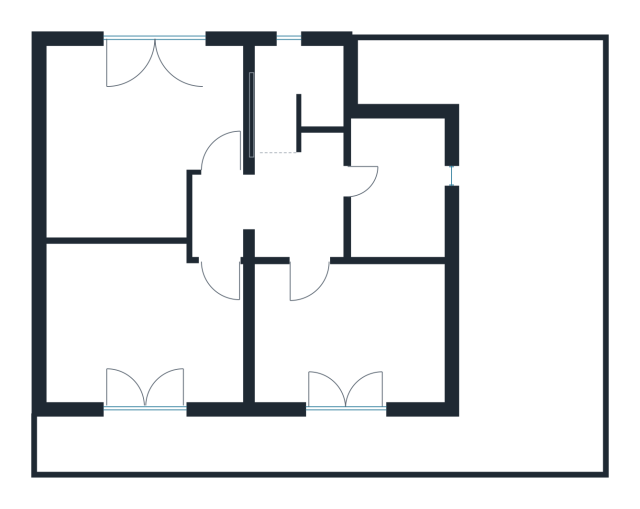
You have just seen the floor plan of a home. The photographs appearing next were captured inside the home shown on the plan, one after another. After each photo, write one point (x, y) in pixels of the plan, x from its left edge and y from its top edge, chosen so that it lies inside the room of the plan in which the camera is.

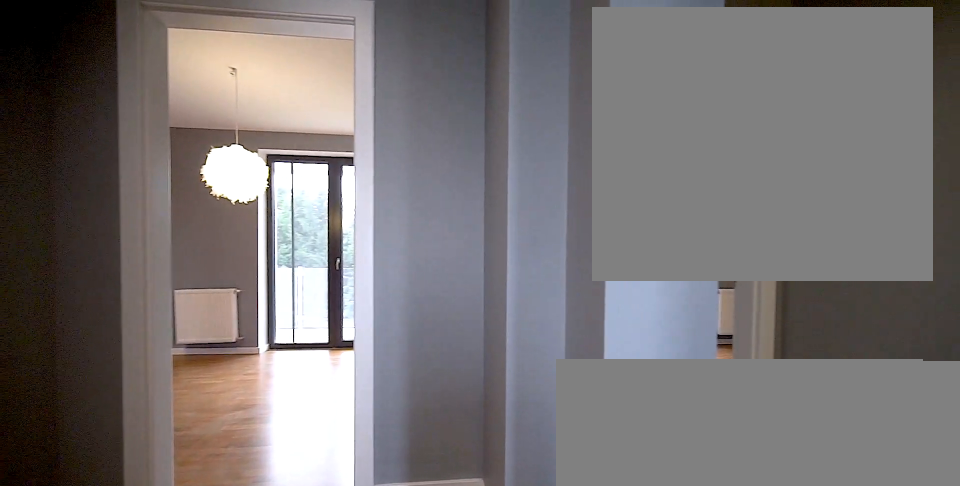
(287, 201)
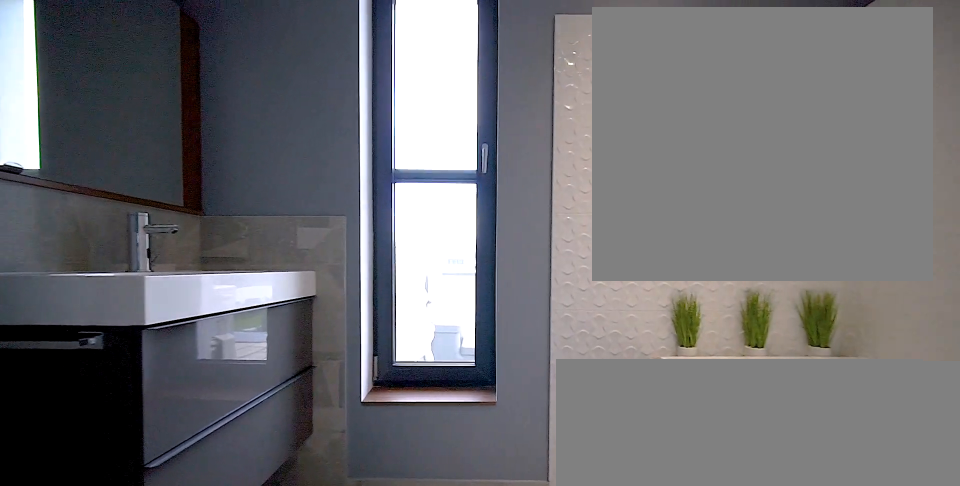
(402, 193)
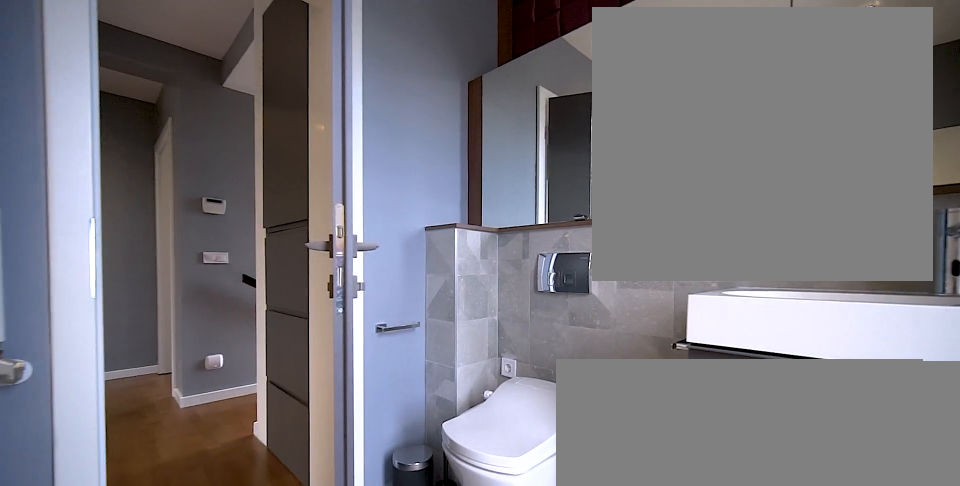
(402, 193)
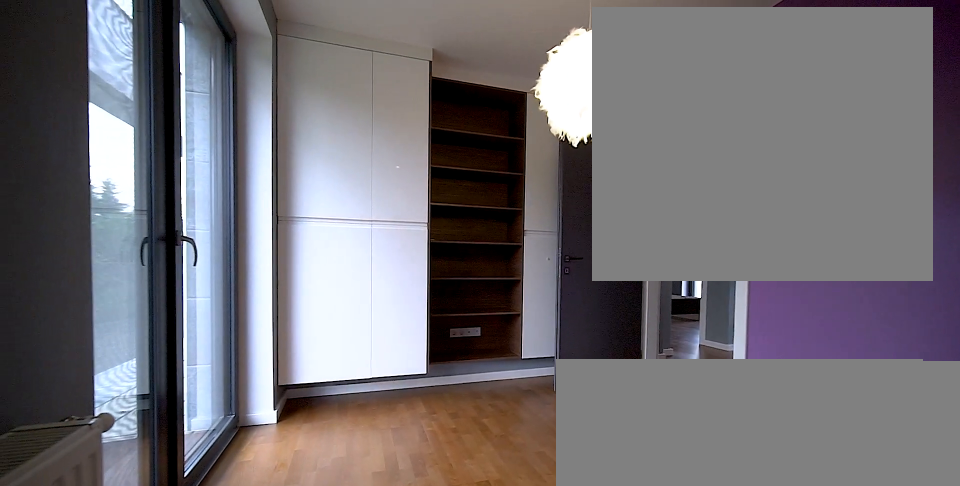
(347, 331)
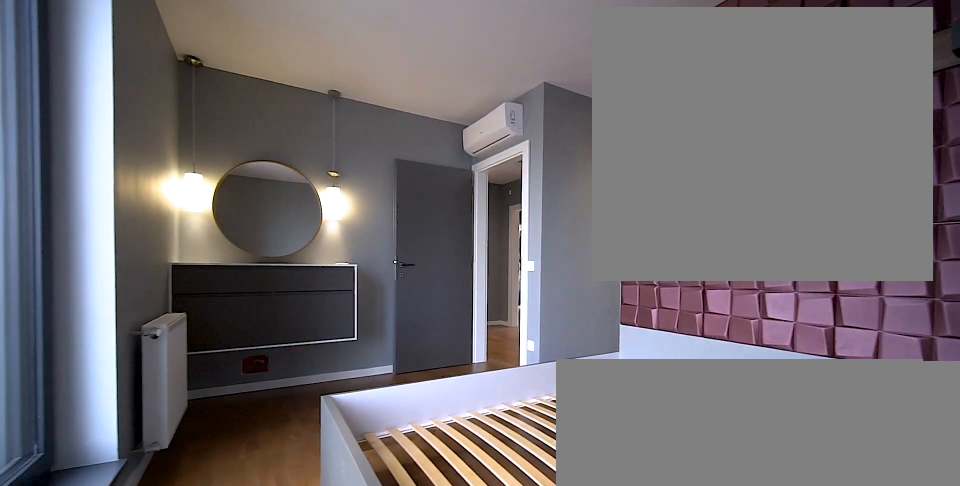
(143, 135)
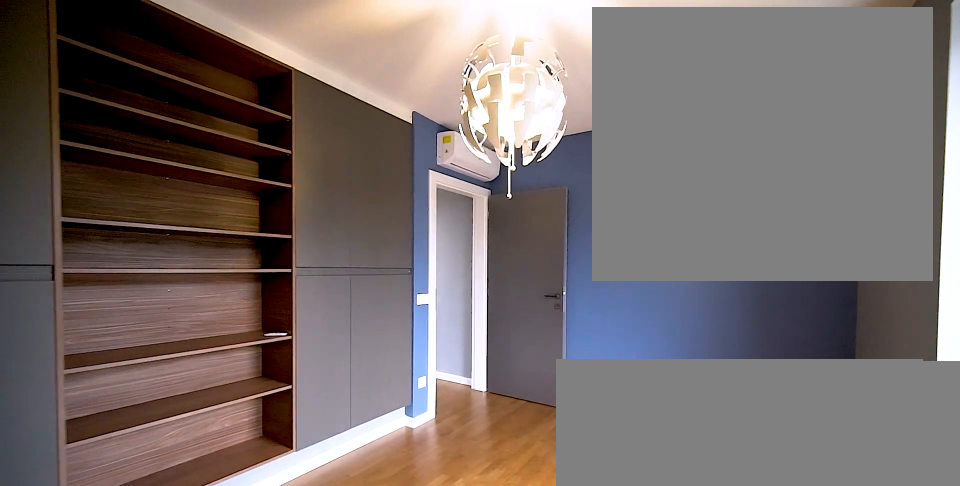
(154, 322)
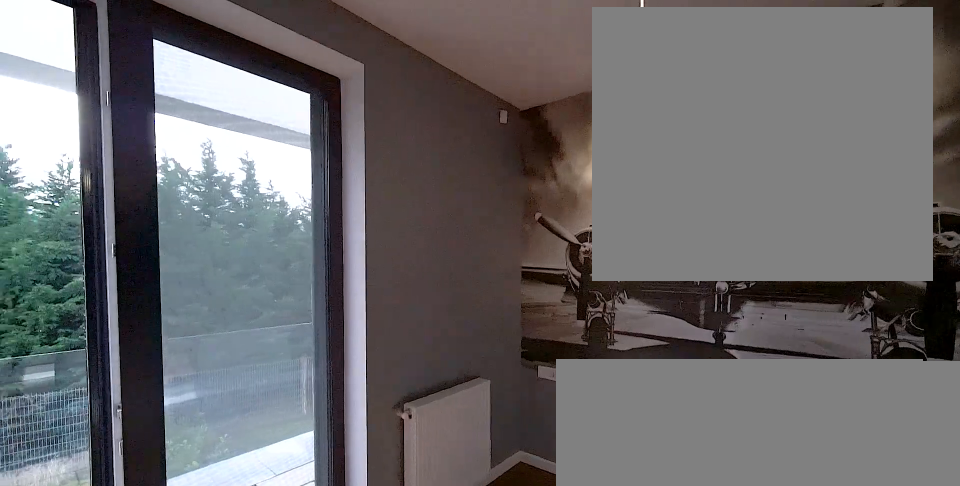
(154, 322)
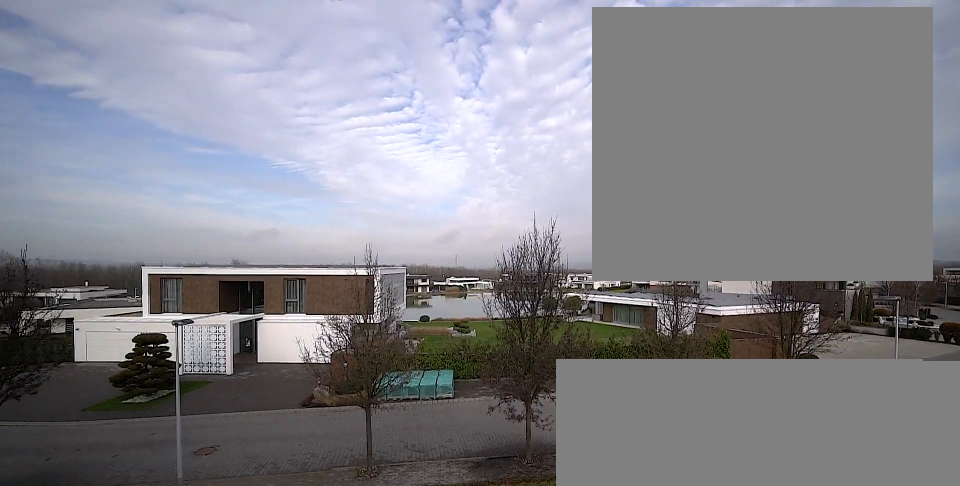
(534, 278)
